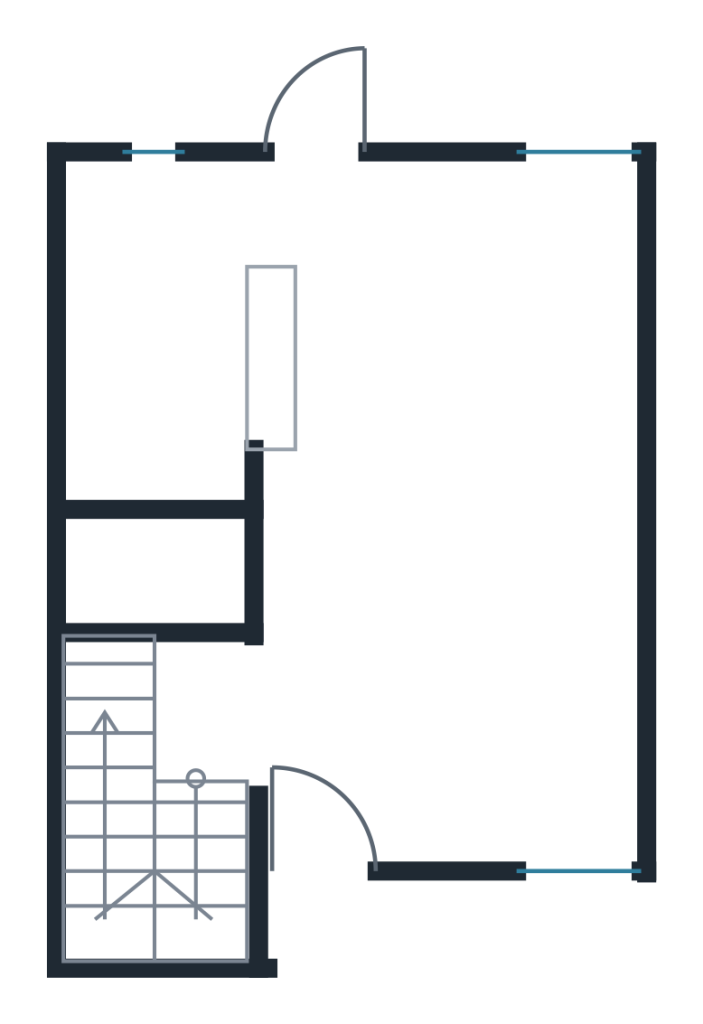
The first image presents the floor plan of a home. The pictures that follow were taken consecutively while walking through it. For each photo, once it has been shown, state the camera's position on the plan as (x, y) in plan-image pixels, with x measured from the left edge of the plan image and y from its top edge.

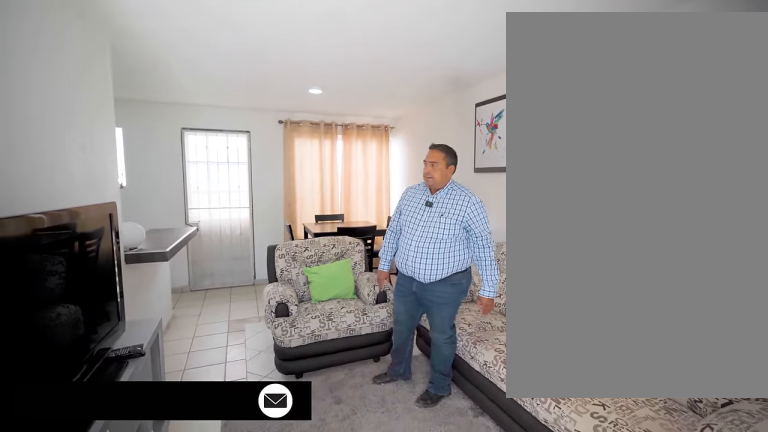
(347, 772)
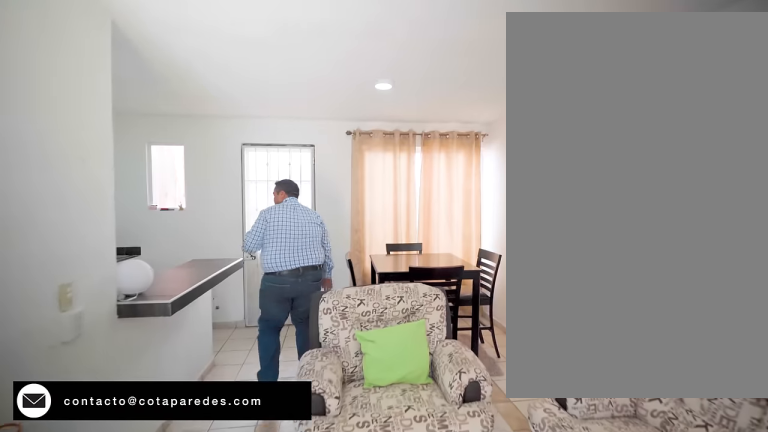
(349, 766)
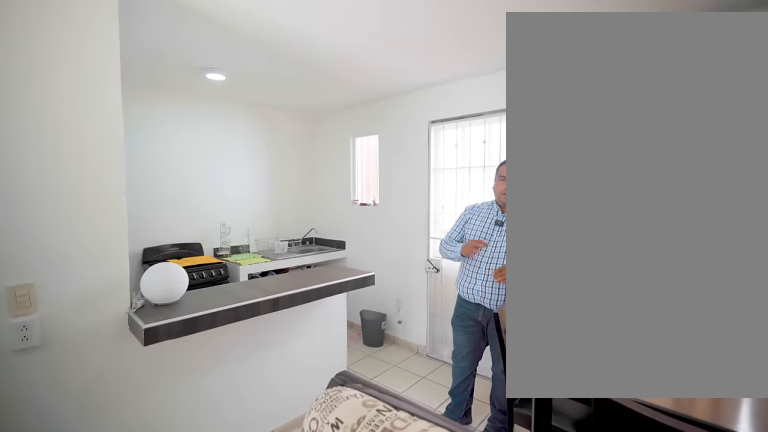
(361, 511)
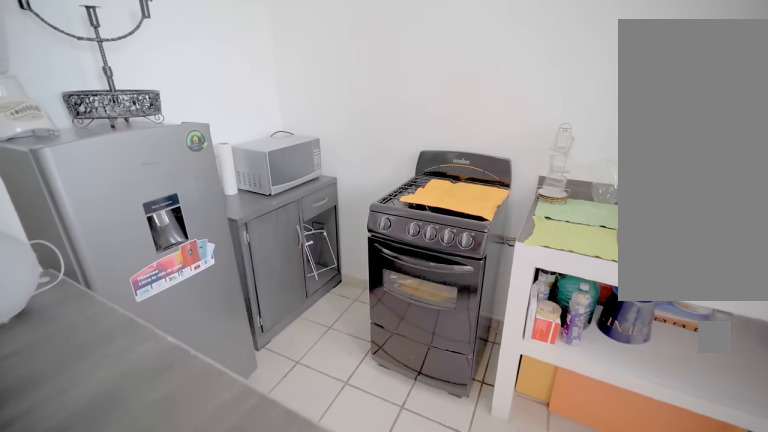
(332, 259)
